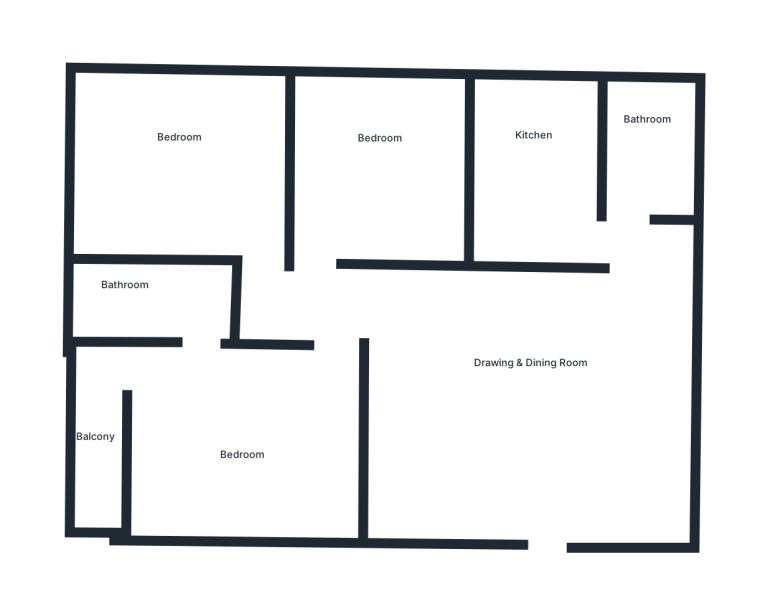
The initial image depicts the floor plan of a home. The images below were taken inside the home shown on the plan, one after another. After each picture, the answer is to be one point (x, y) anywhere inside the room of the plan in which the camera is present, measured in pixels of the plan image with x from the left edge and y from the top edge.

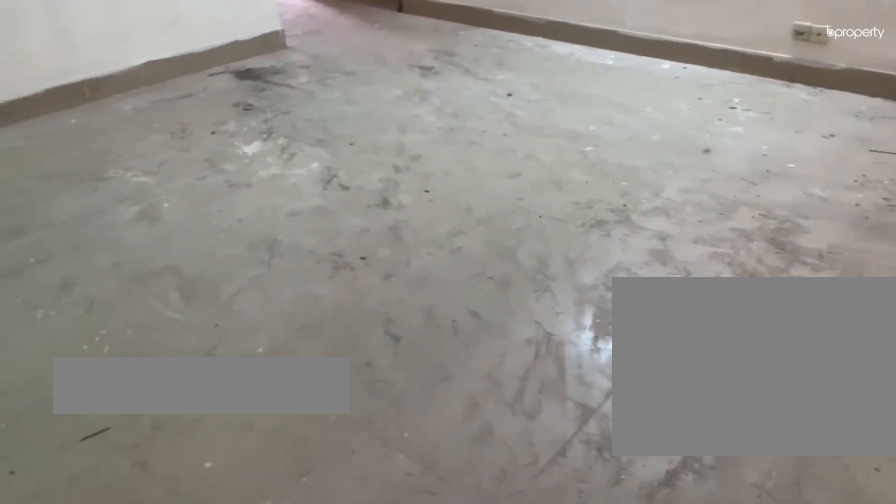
(519, 405)
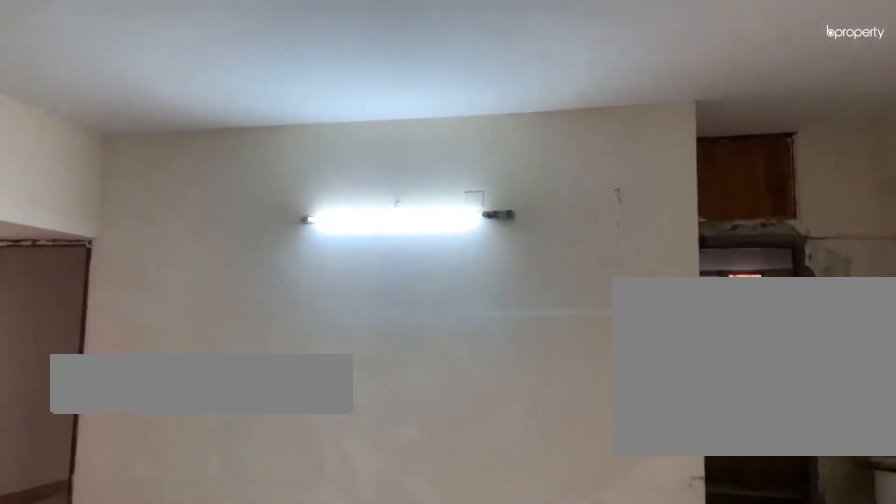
(519, 405)
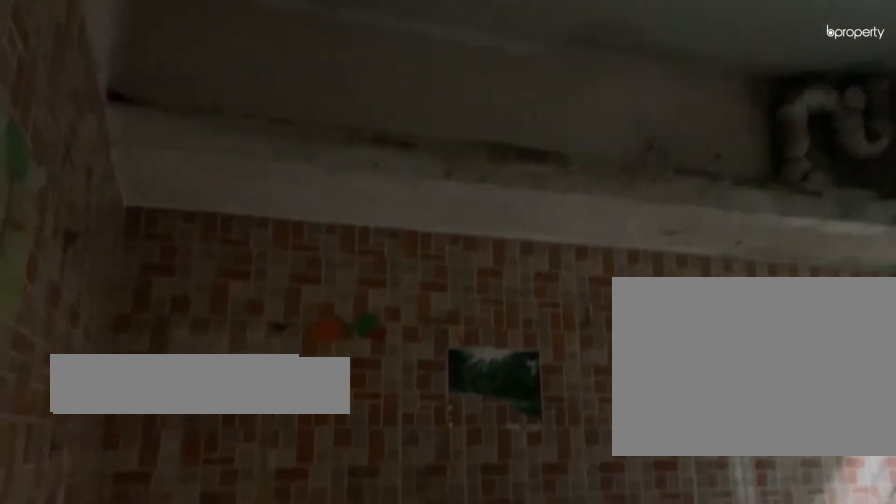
(536, 183)
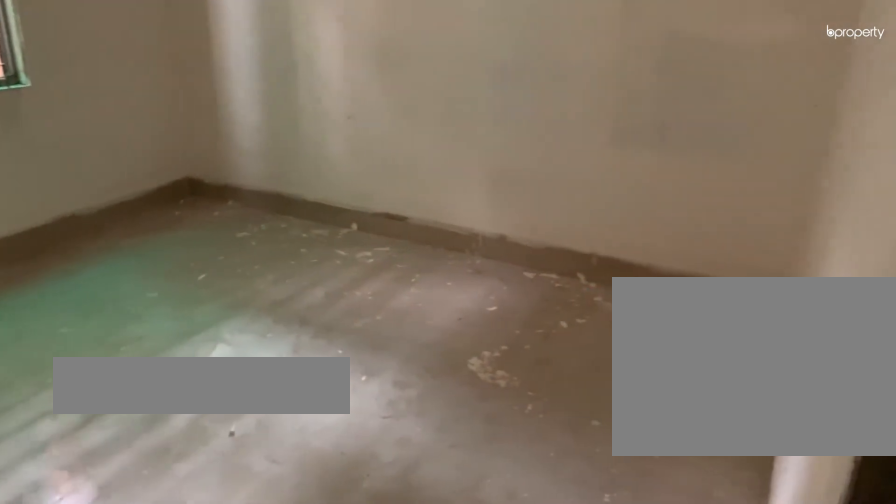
(383, 170)
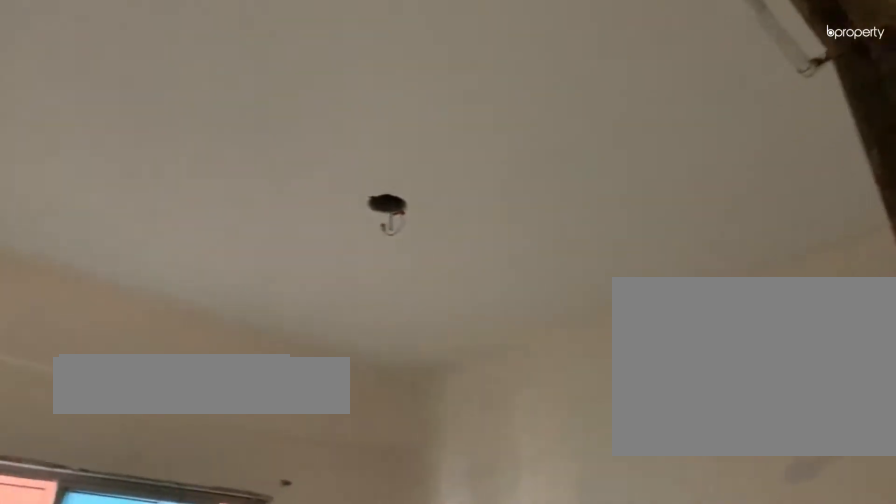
(383, 170)
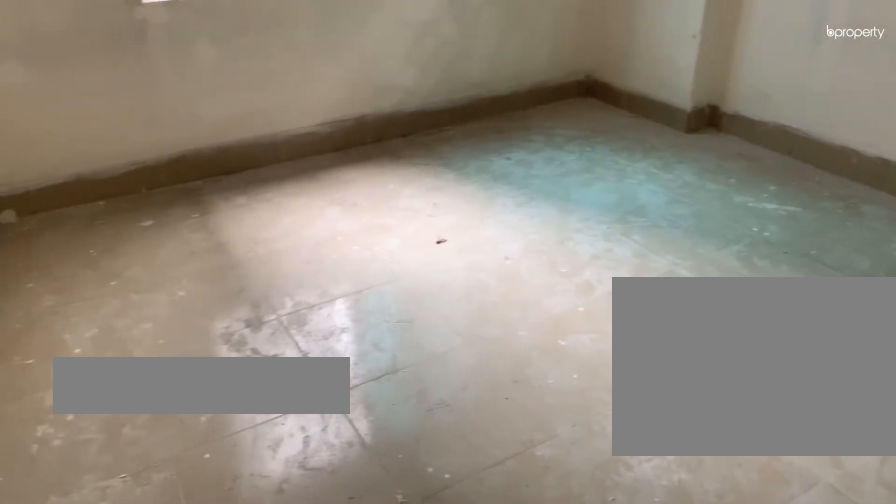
(177, 168)
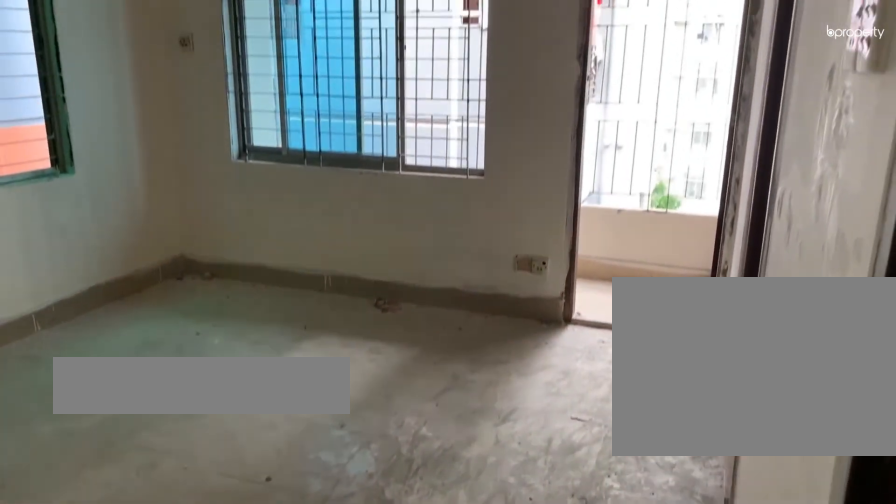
(246, 446)
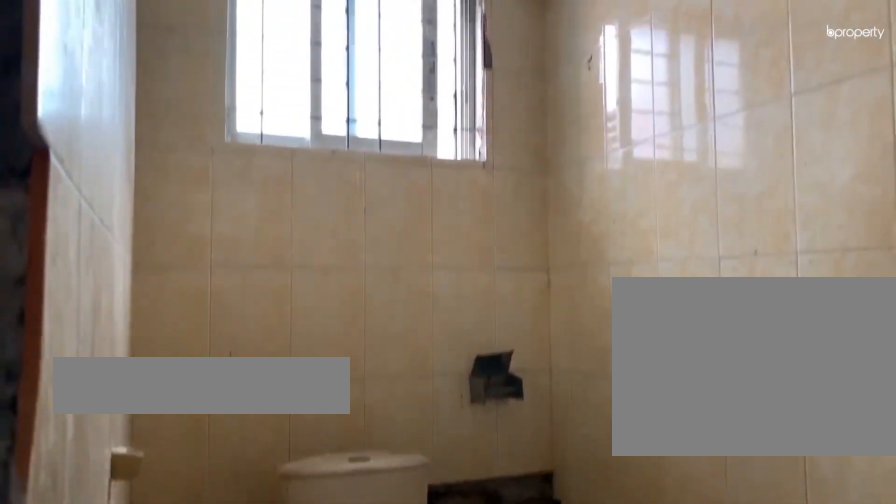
(149, 300)
